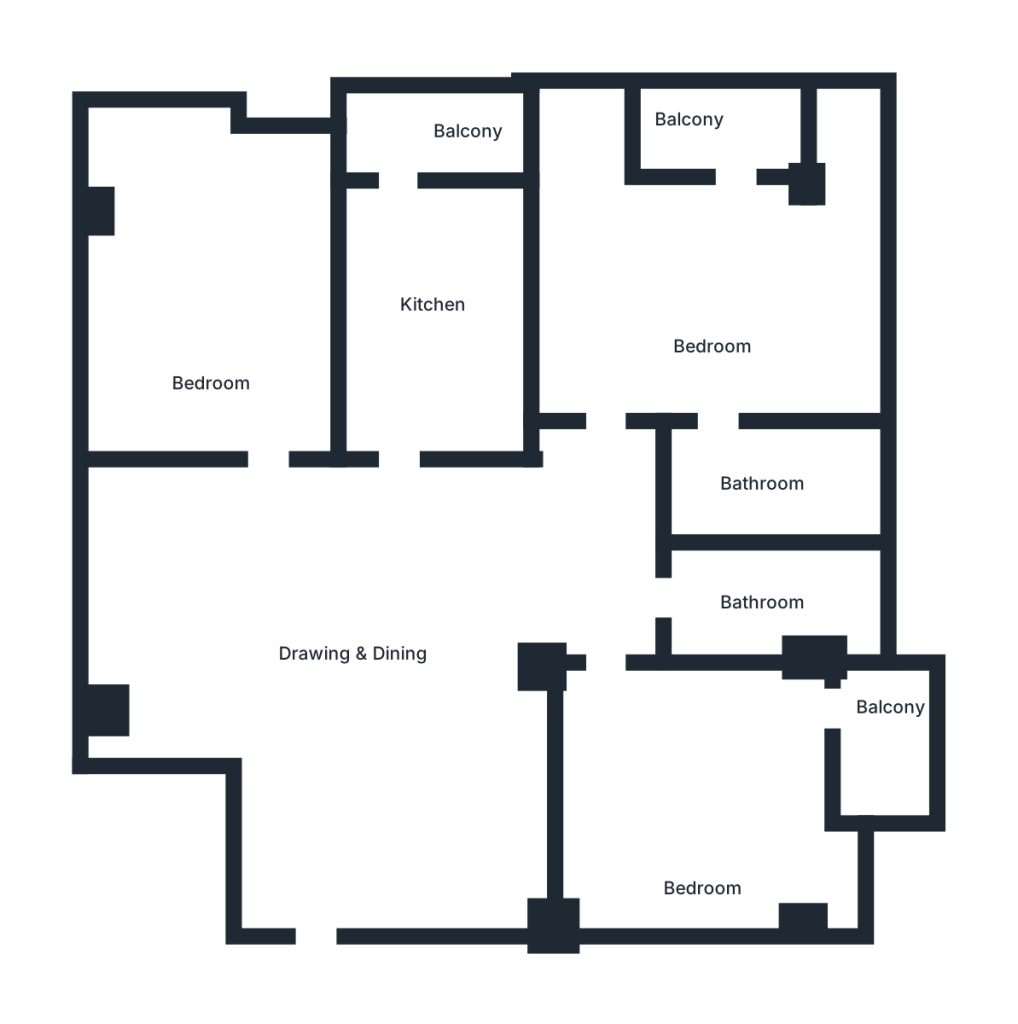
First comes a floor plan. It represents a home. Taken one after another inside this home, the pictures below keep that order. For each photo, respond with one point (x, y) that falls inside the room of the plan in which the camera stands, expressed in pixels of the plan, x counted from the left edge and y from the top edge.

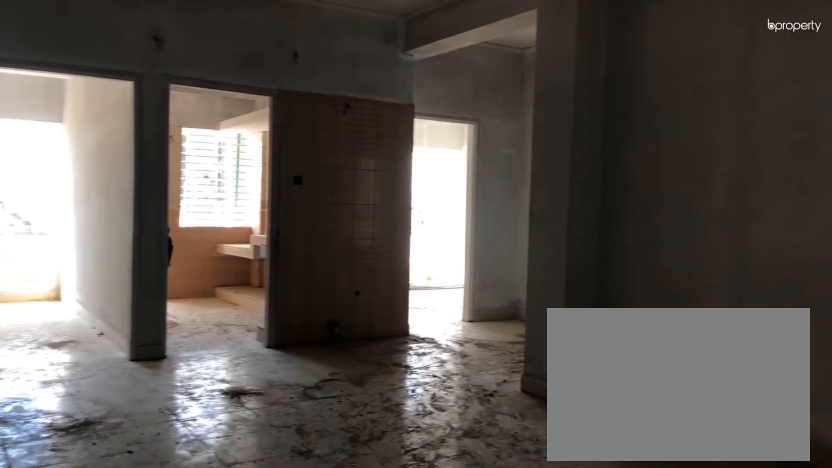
(377, 670)
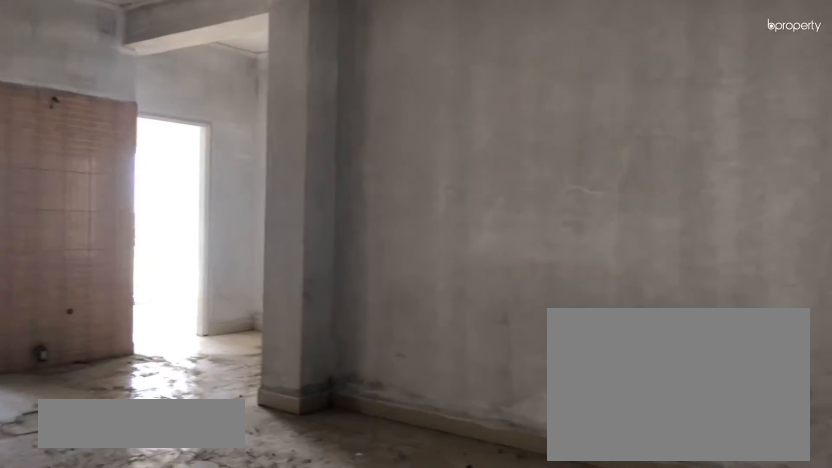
(377, 670)
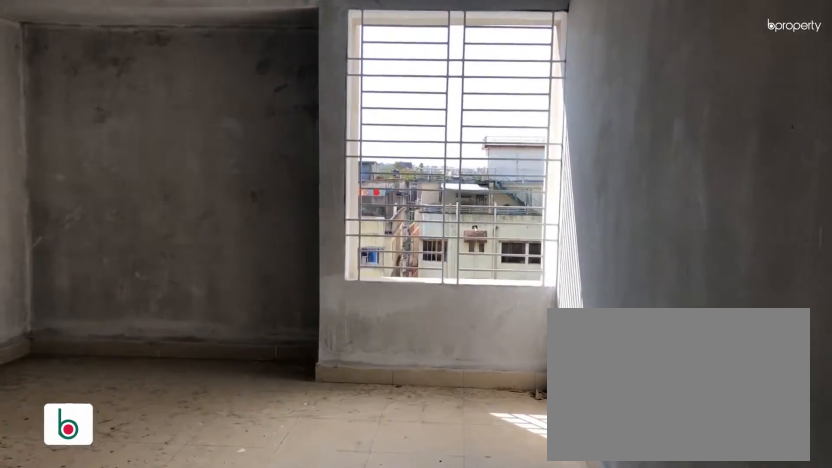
(202, 343)
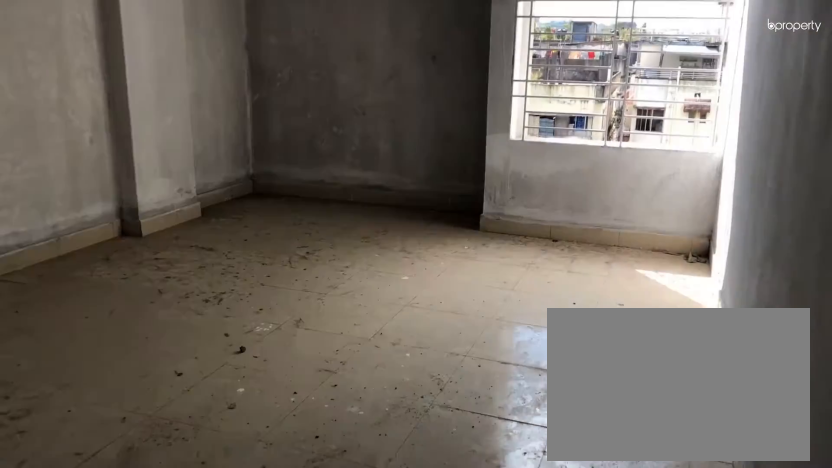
(202, 343)
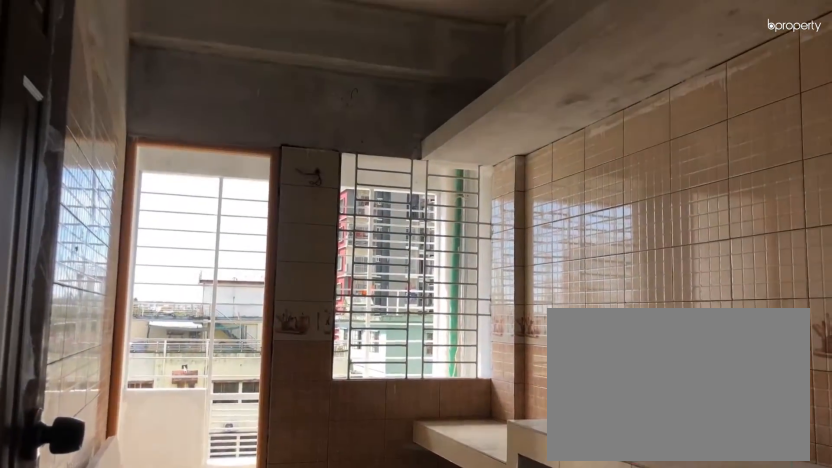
(437, 331)
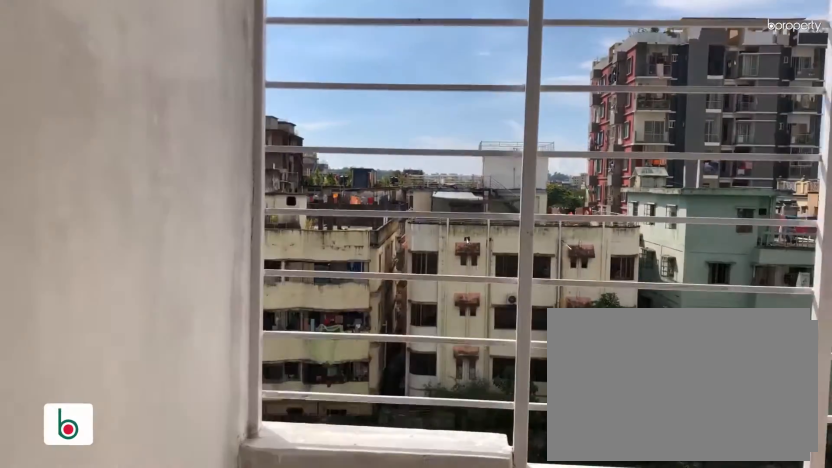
(460, 134)
